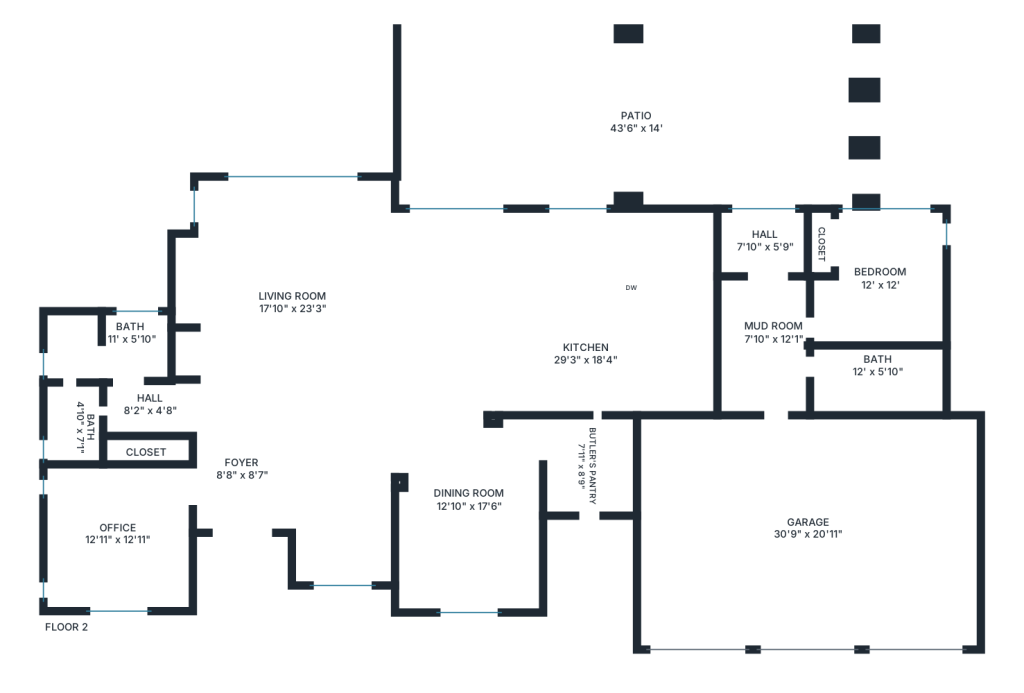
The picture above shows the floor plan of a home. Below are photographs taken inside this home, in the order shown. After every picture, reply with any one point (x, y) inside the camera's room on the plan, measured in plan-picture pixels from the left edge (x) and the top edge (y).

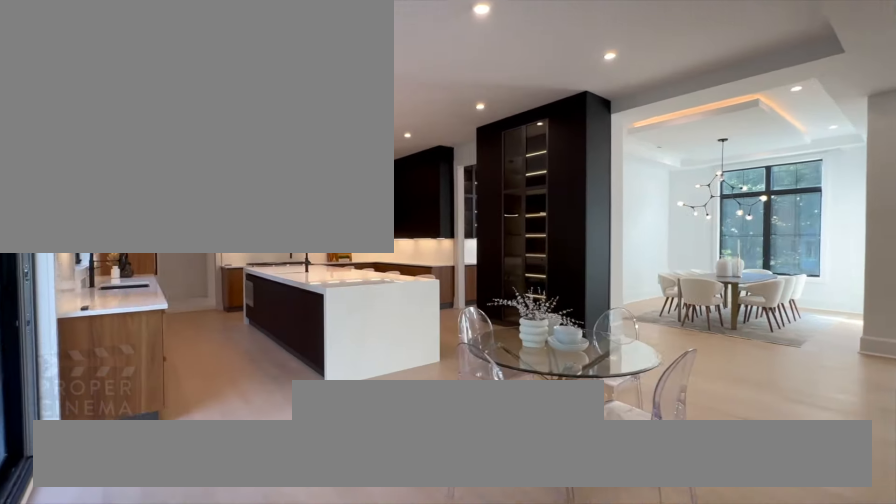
(554, 313)
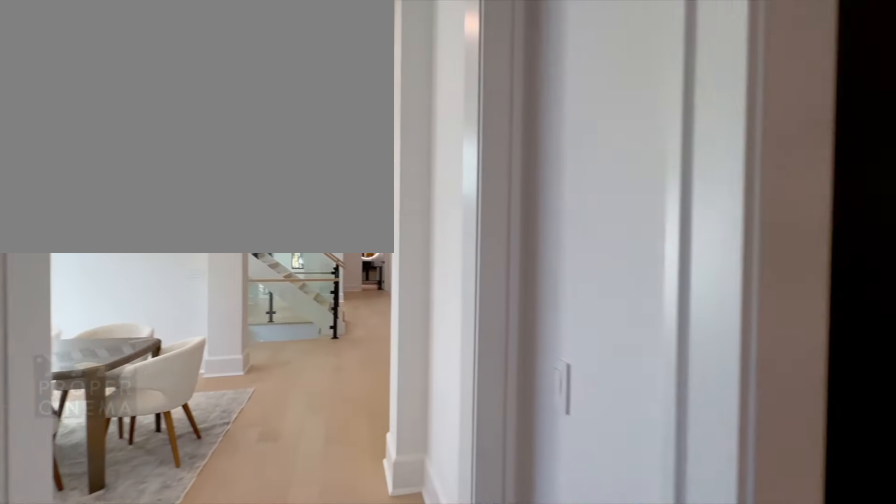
(589, 466)
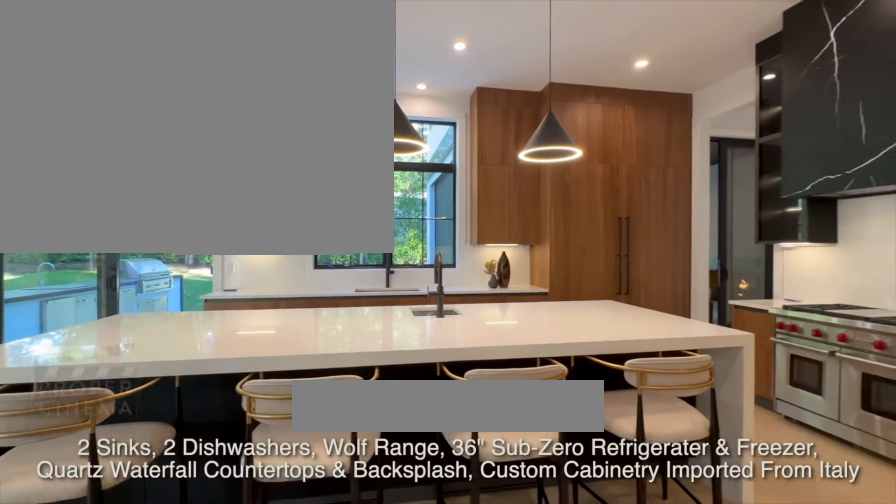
(554, 313)
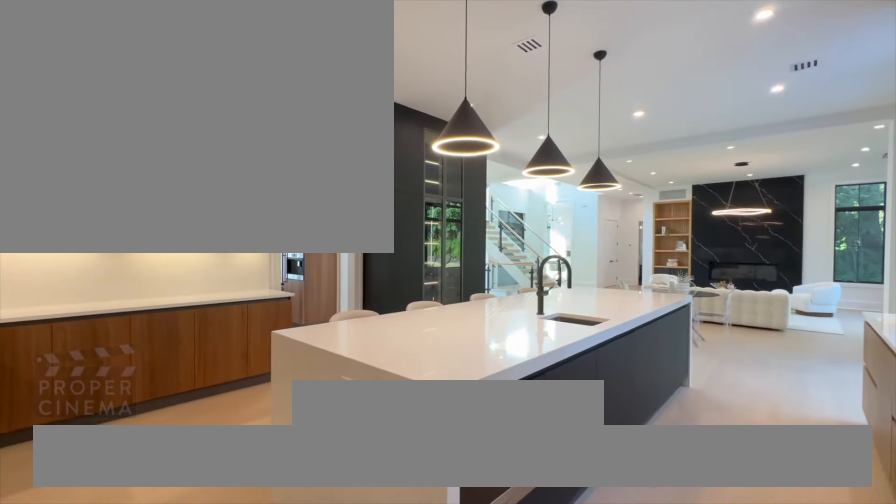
(554, 313)
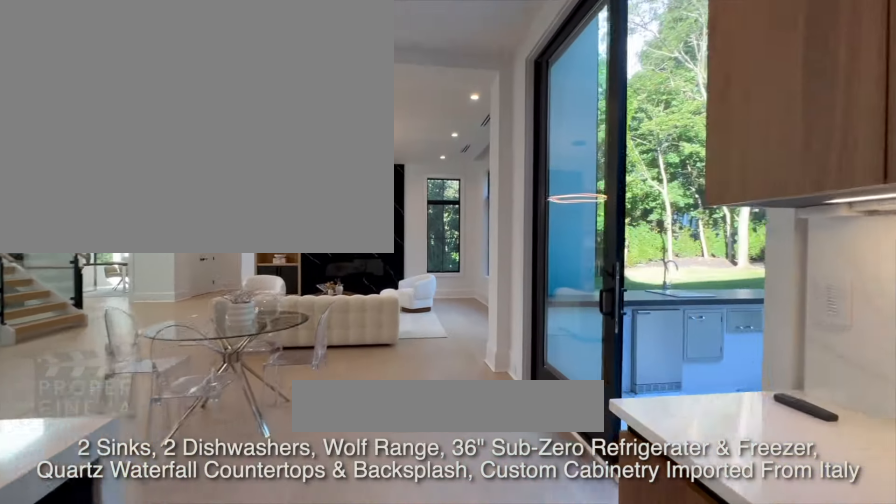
(554, 313)
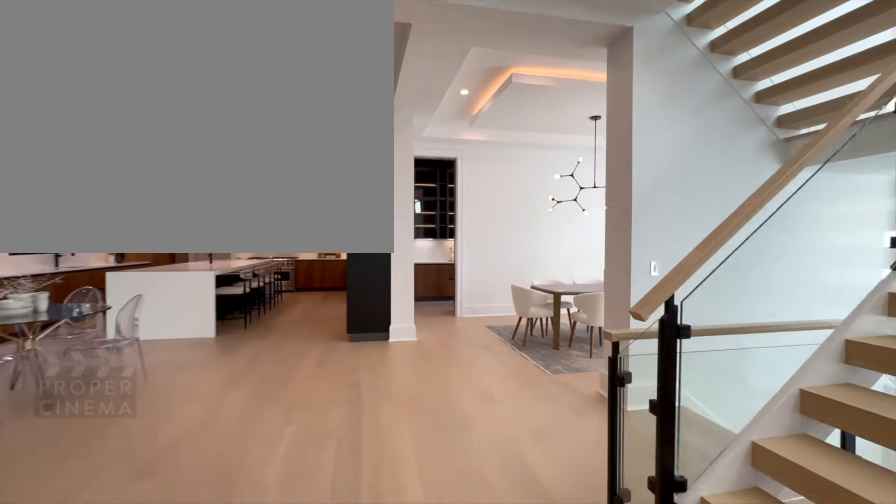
(287, 308)
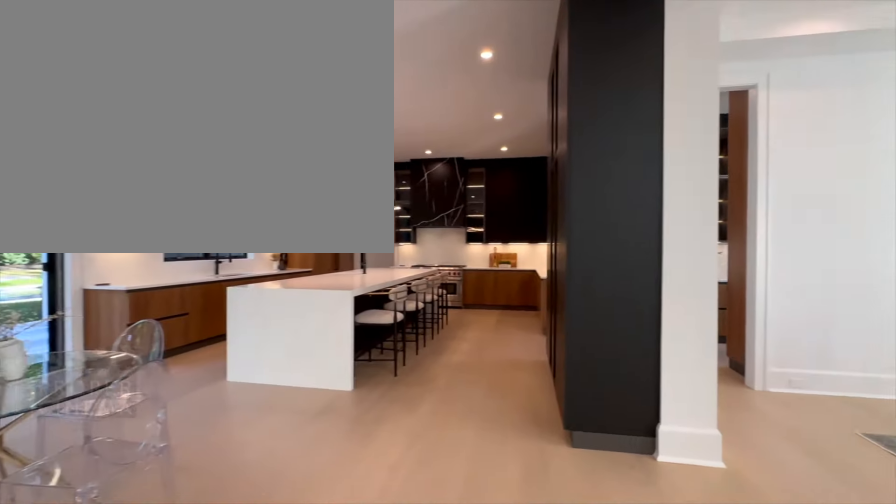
(287, 308)
